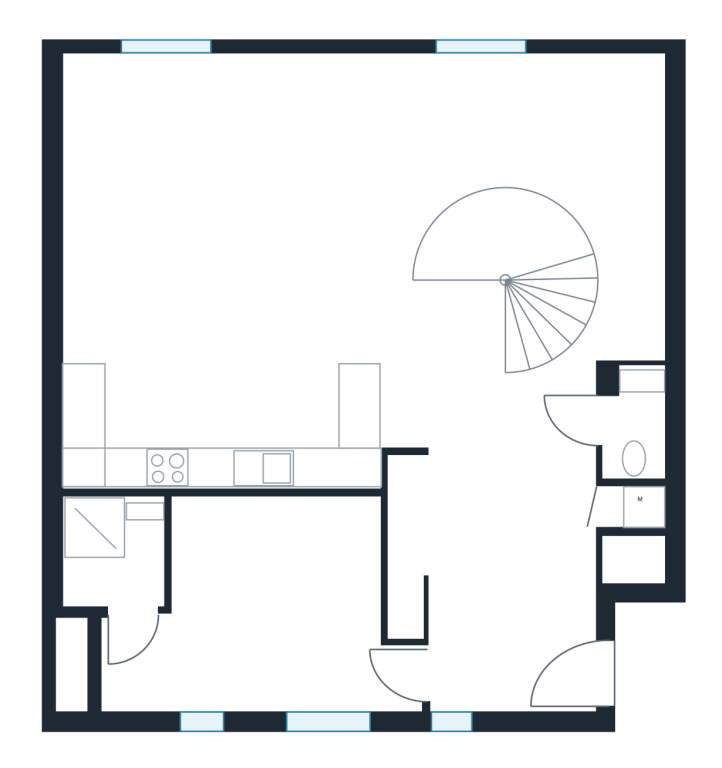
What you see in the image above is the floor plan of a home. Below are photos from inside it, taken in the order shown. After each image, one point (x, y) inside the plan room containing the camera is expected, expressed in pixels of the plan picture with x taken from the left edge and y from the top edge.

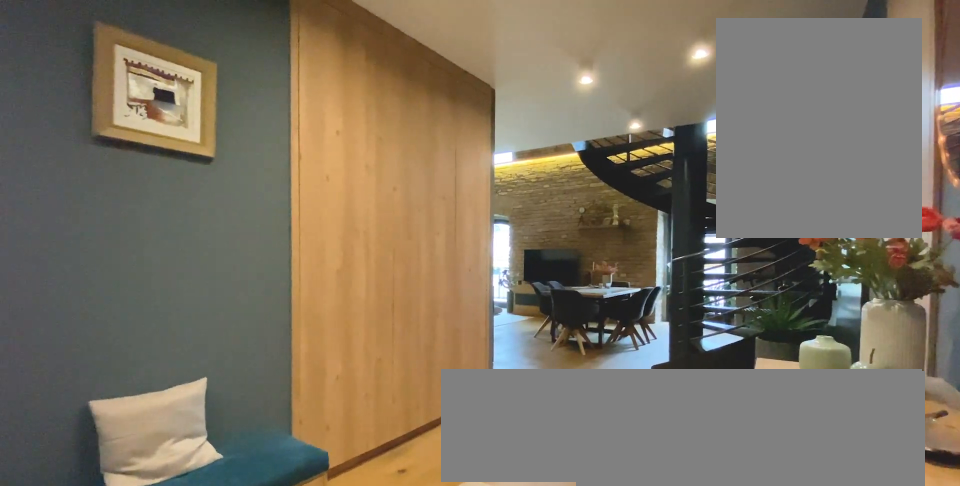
(517, 592)
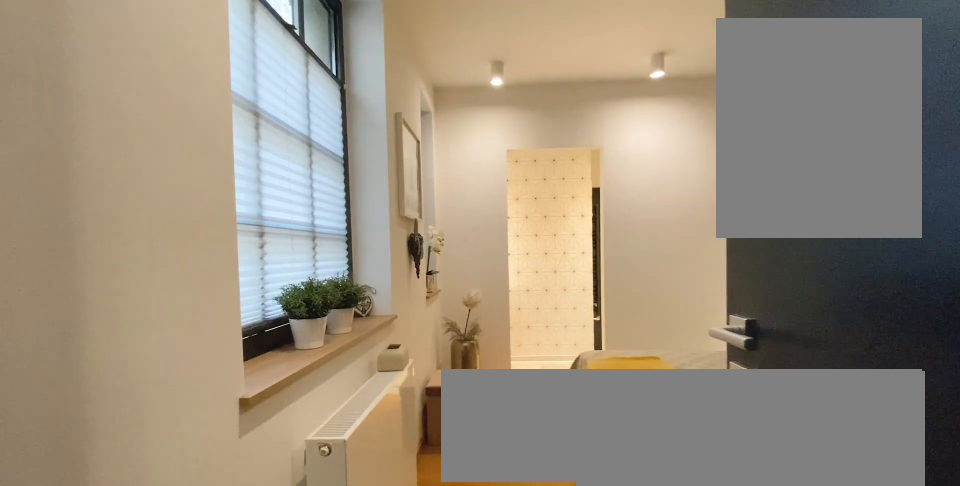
(269, 592)
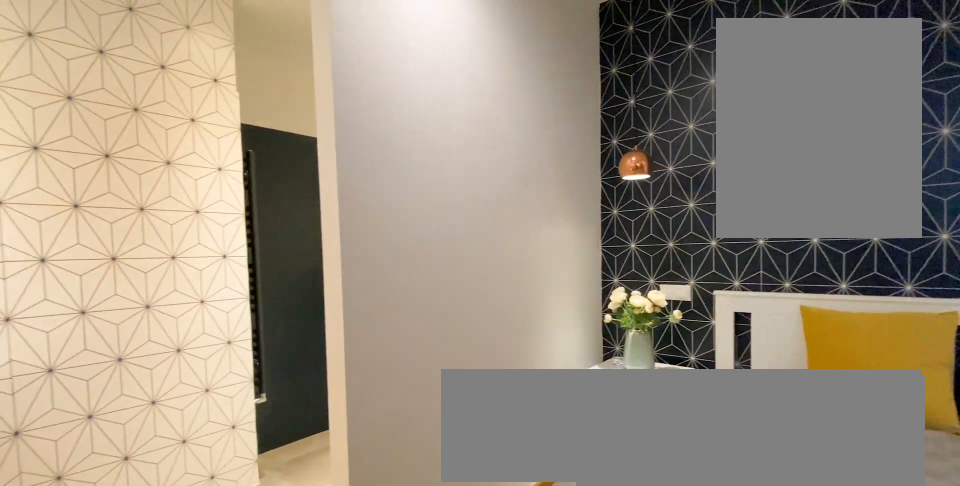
(269, 592)
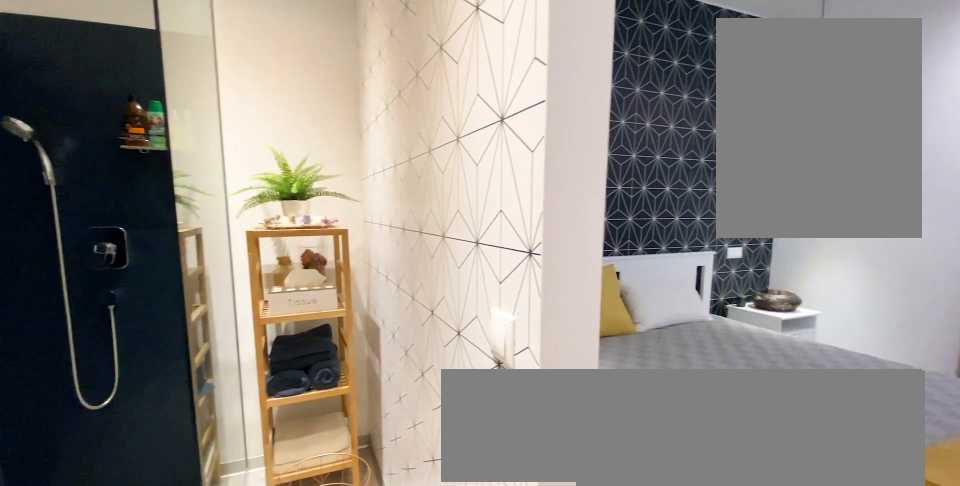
(122, 592)
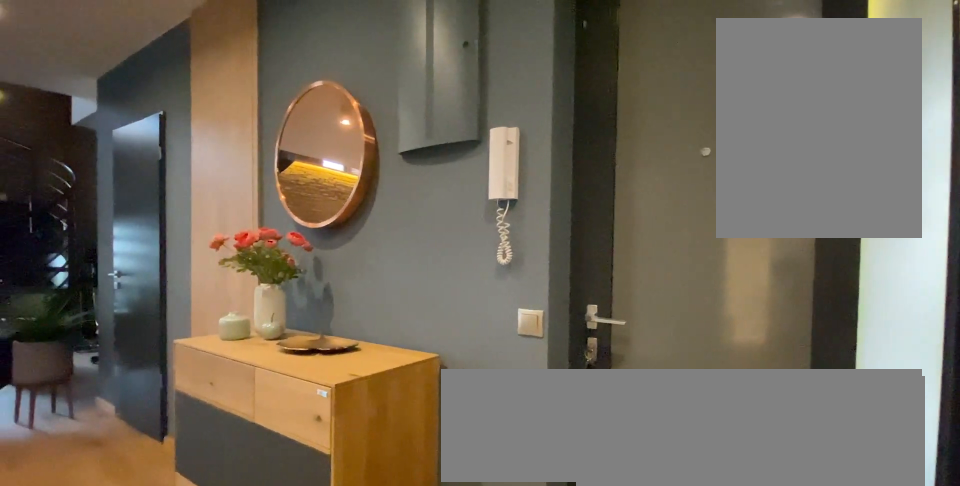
(517, 592)
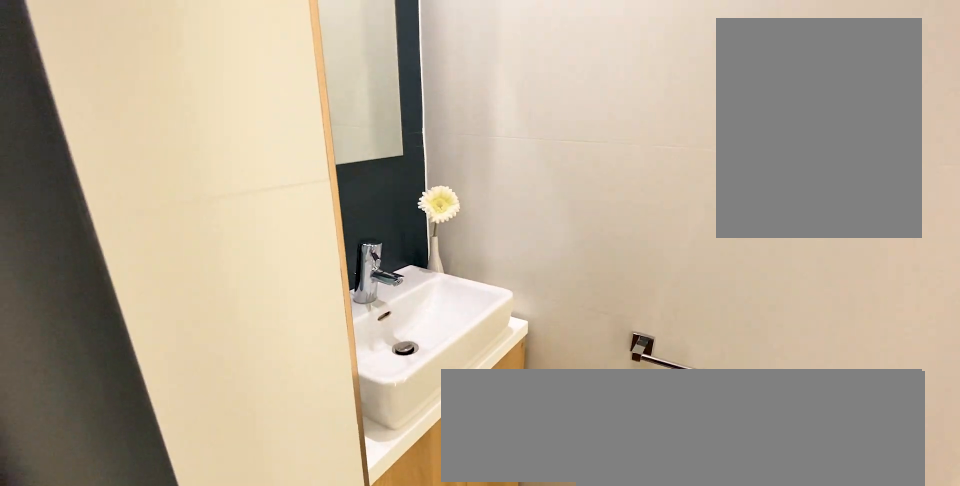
(633, 431)
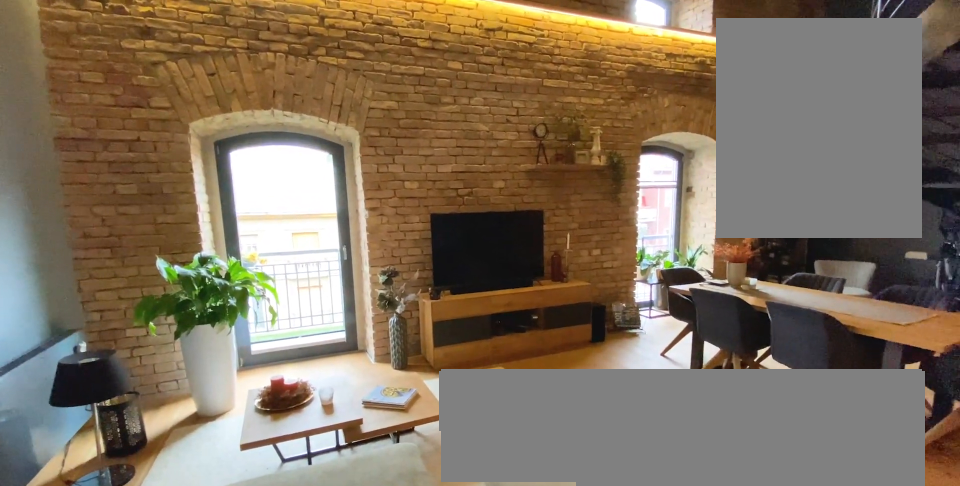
(267, 267)
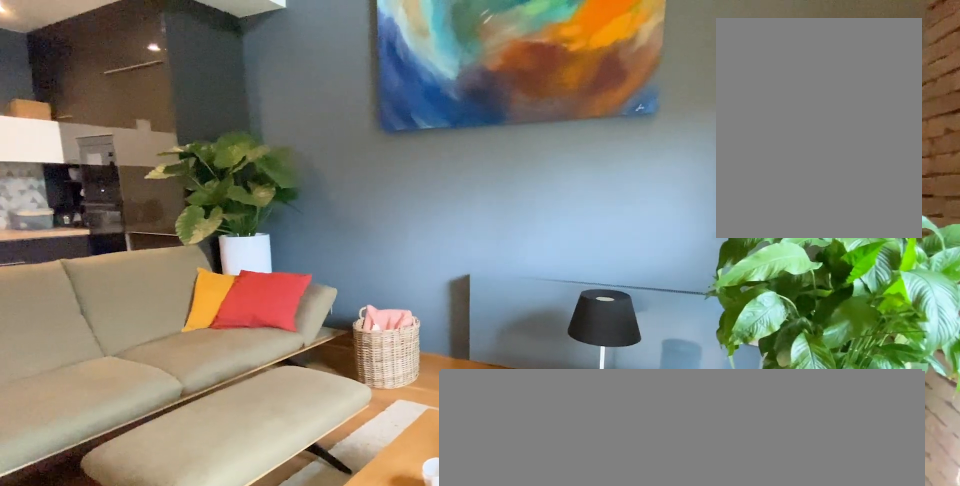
(267, 267)
